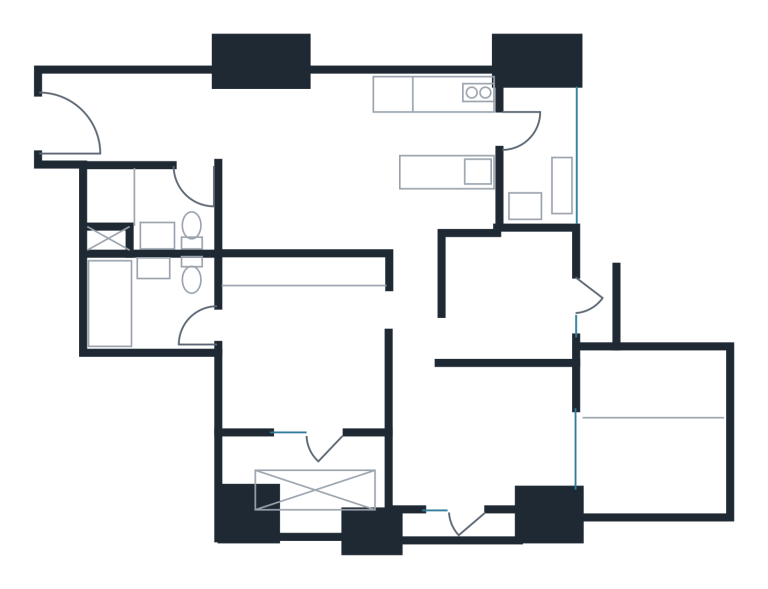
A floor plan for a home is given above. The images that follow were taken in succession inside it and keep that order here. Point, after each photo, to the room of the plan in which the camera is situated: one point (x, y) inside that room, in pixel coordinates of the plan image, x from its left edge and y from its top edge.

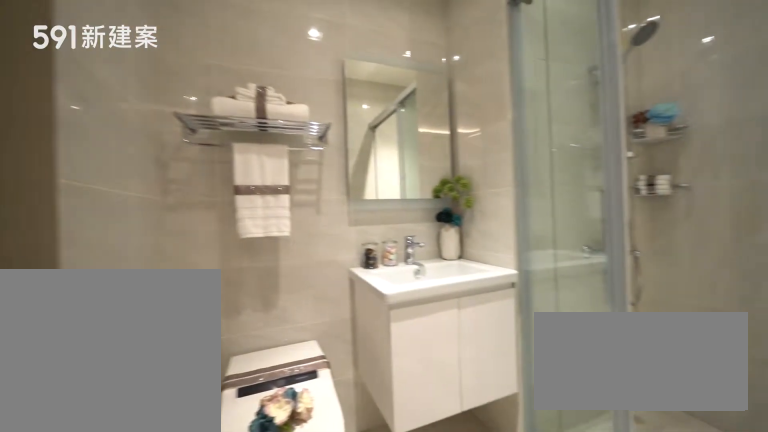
(148, 213)
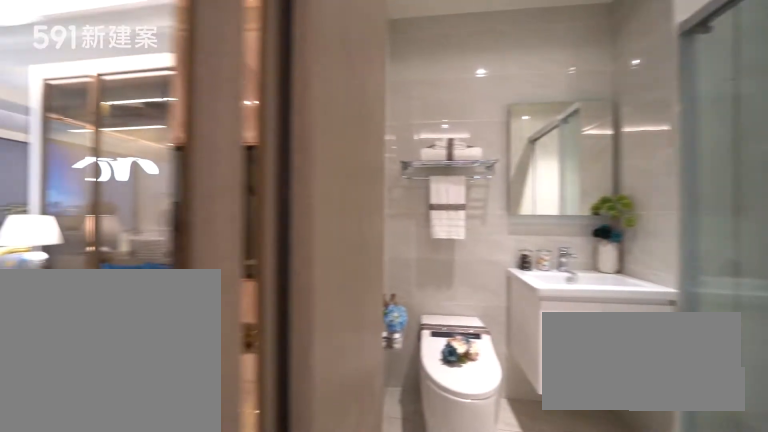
(148, 213)
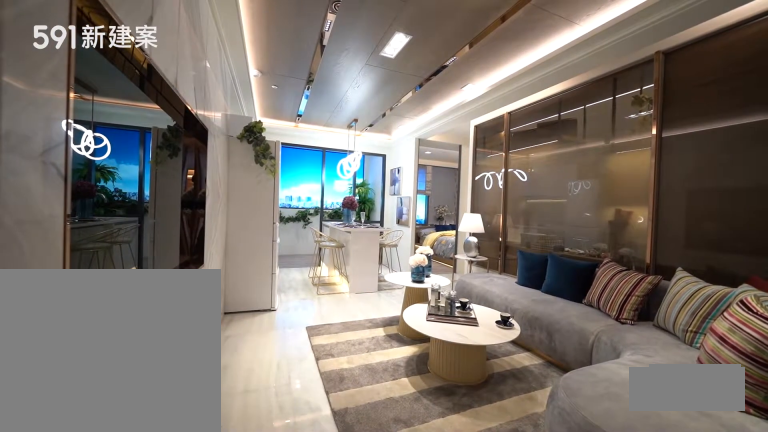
(295, 161)
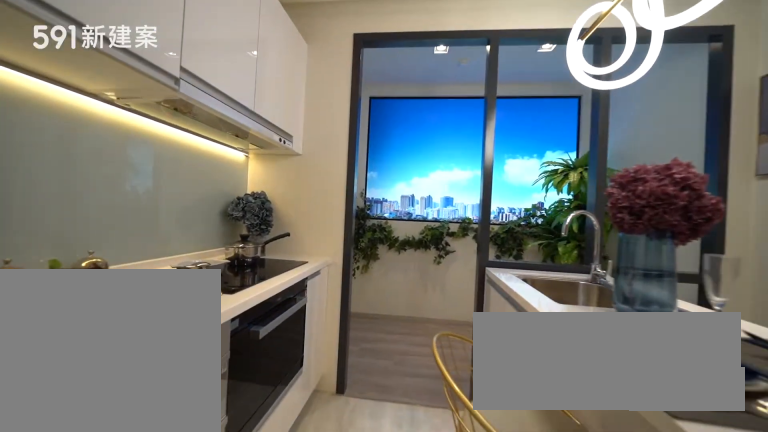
(434, 155)
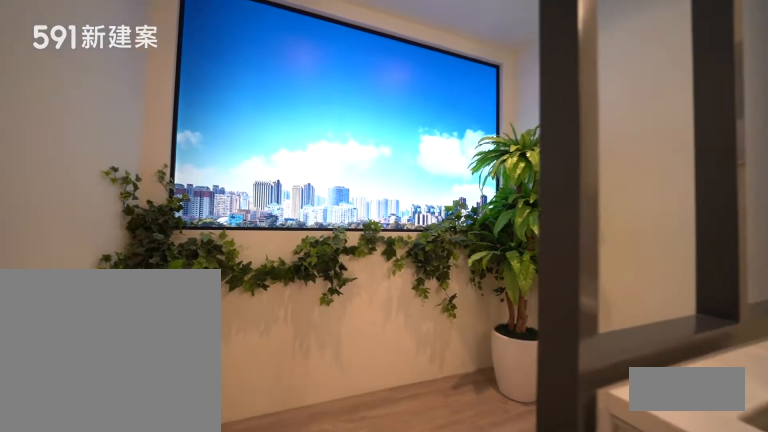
(543, 158)
